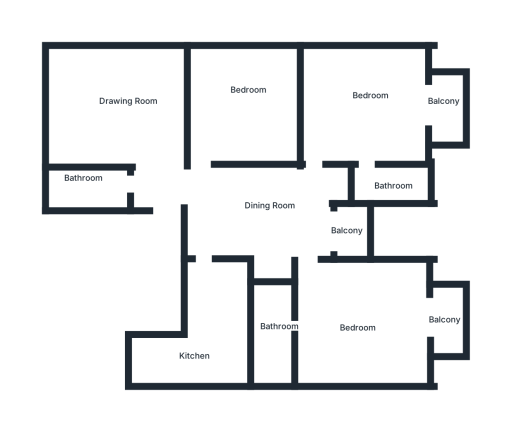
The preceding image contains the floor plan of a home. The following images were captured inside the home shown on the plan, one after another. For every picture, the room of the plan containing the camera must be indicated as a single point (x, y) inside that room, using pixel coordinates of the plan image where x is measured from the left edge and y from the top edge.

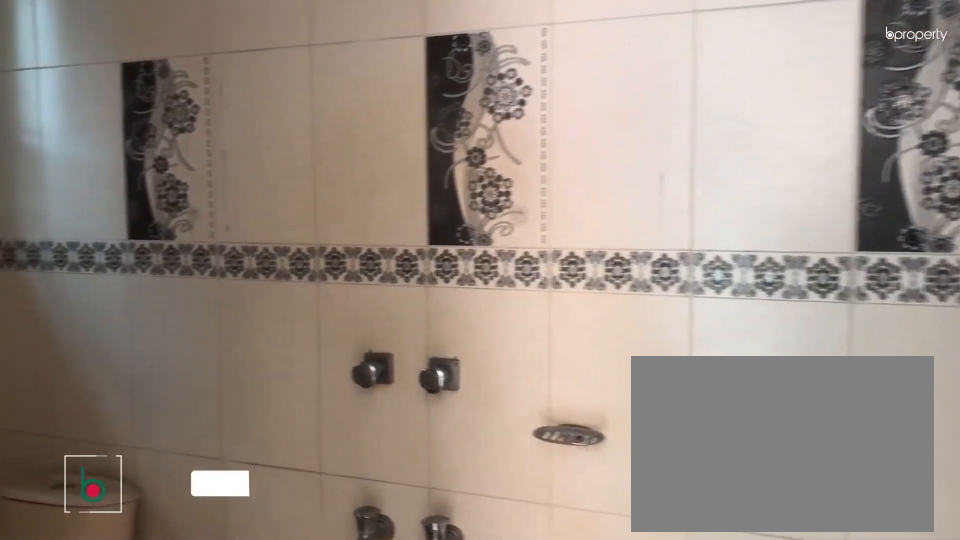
(276, 324)
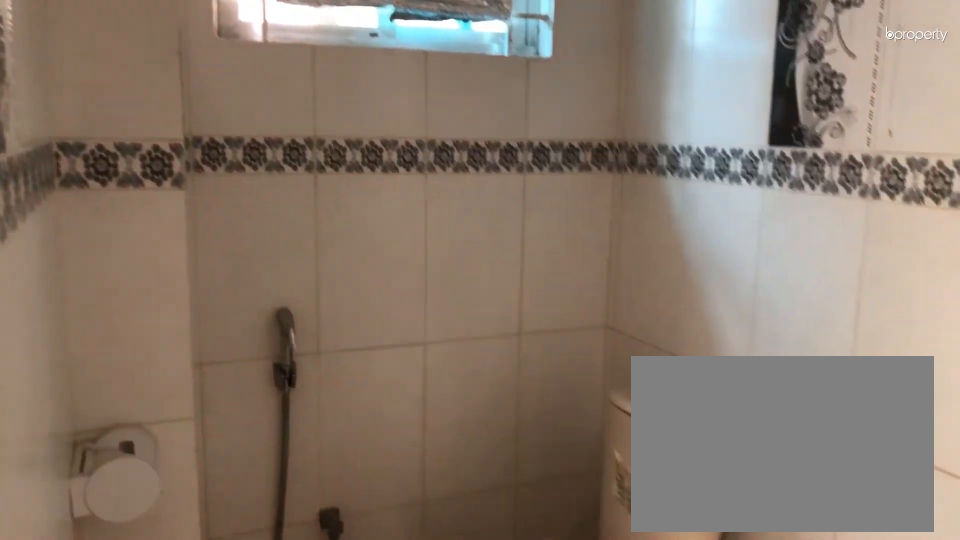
(276, 324)
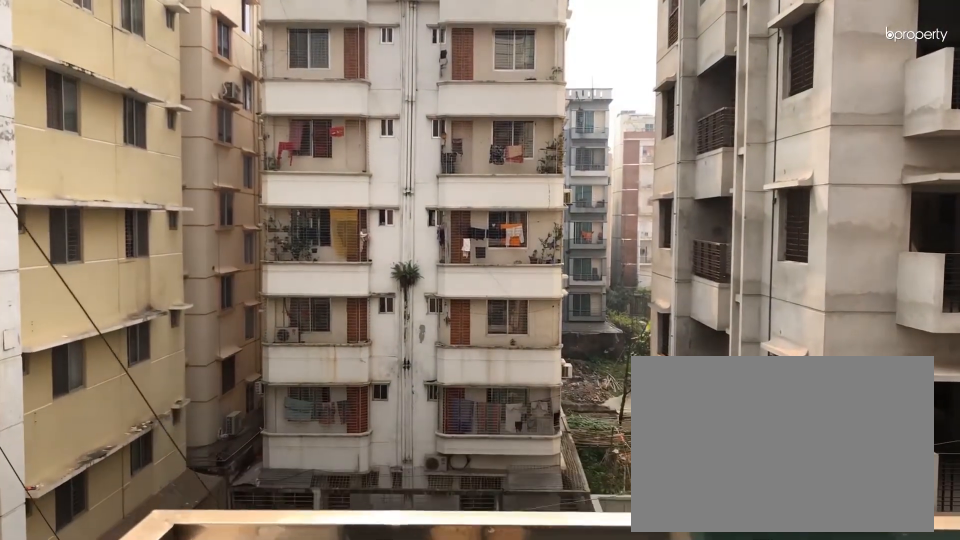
(442, 319)
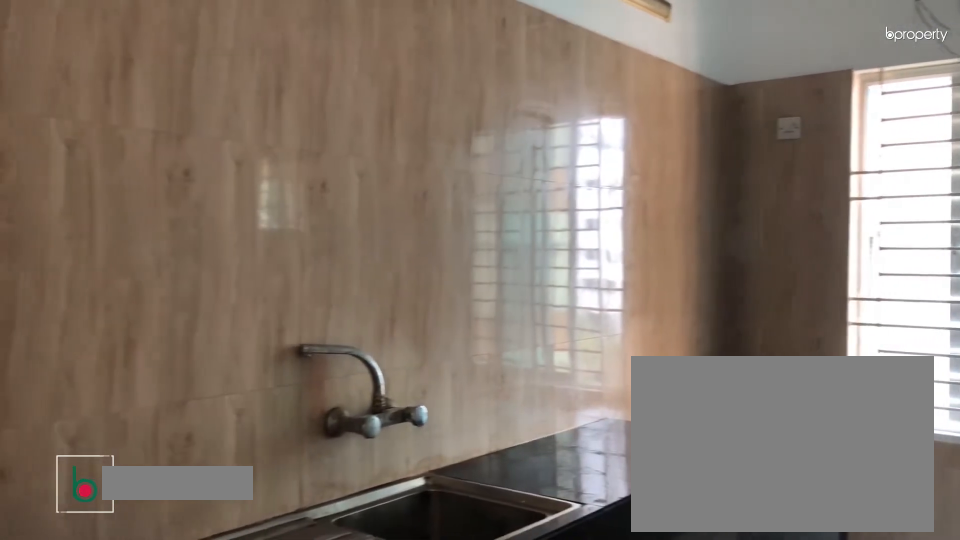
(220, 316)
